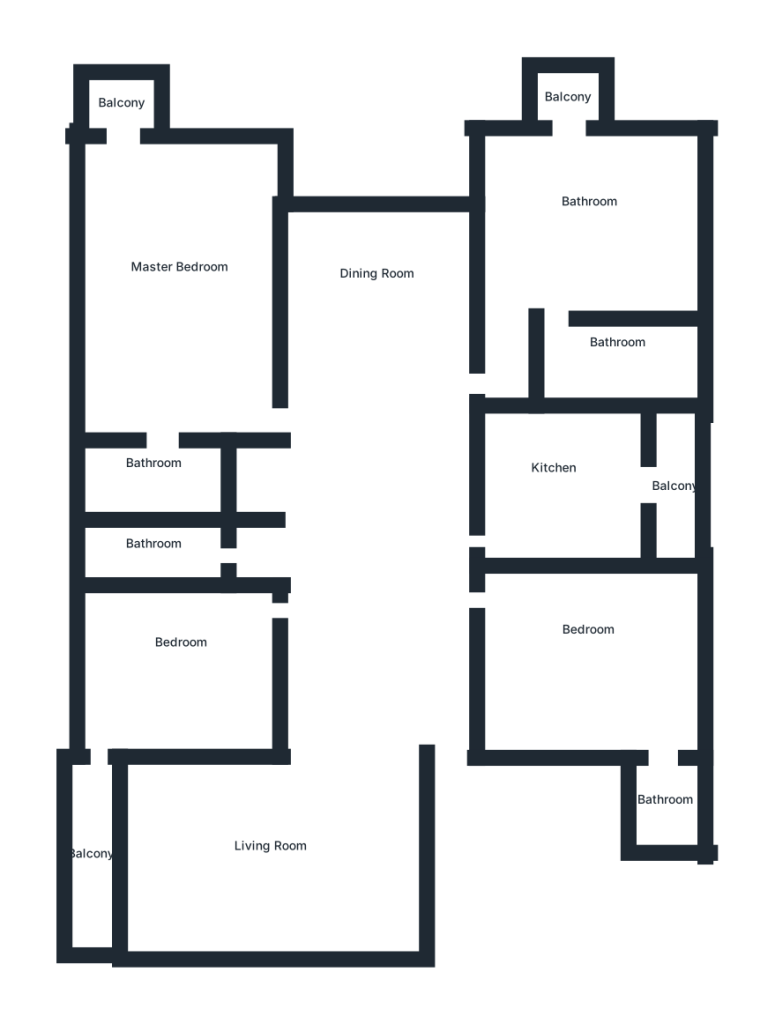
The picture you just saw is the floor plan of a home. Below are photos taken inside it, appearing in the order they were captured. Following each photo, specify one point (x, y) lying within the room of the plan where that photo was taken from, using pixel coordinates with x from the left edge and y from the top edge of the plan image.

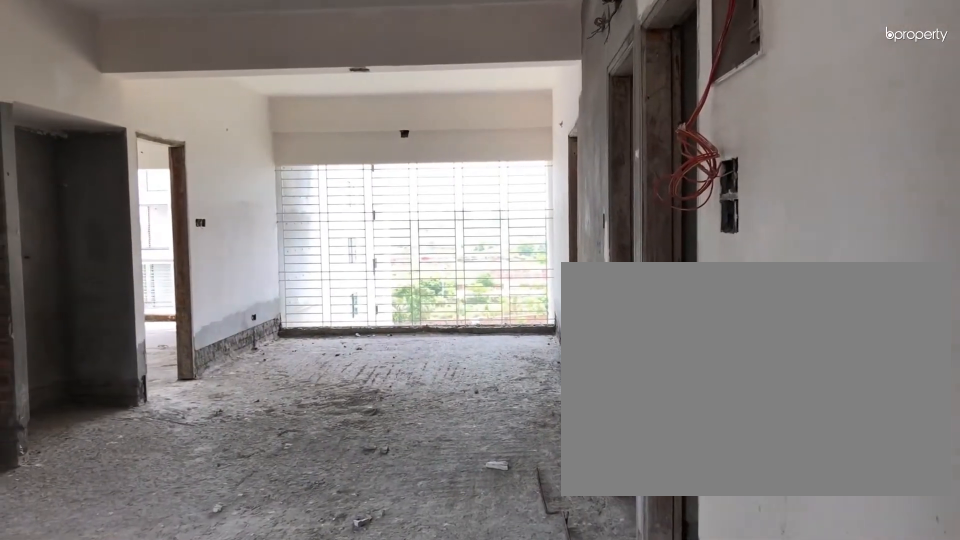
(373, 615)
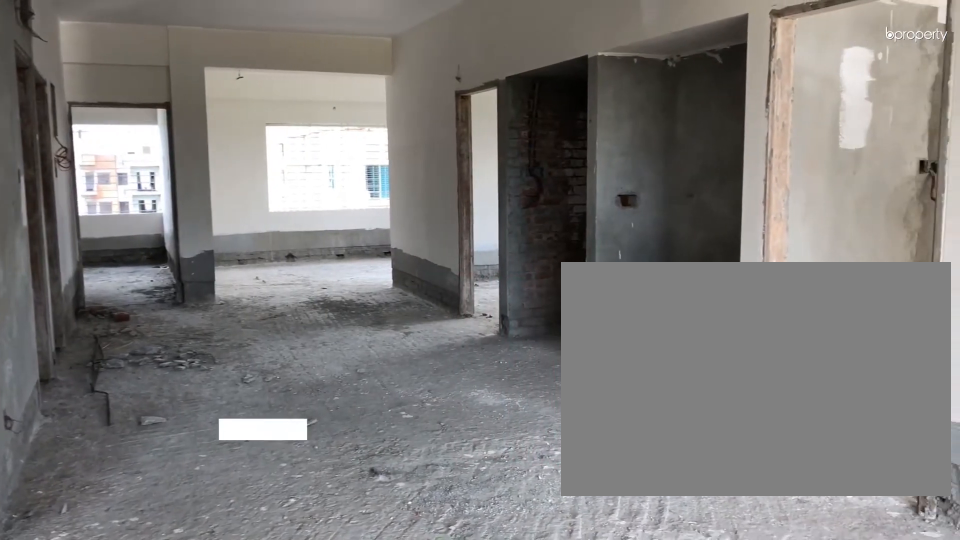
(371, 615)
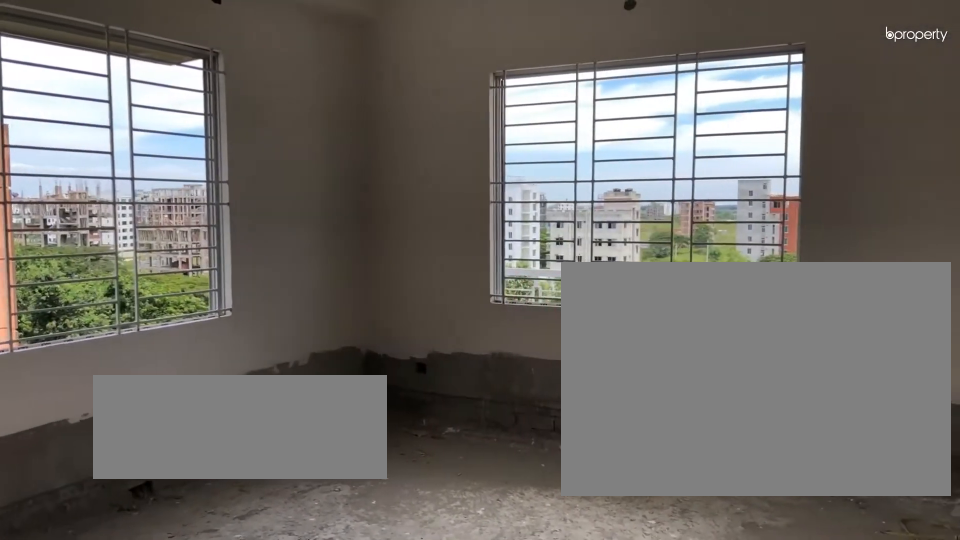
(270, 849)
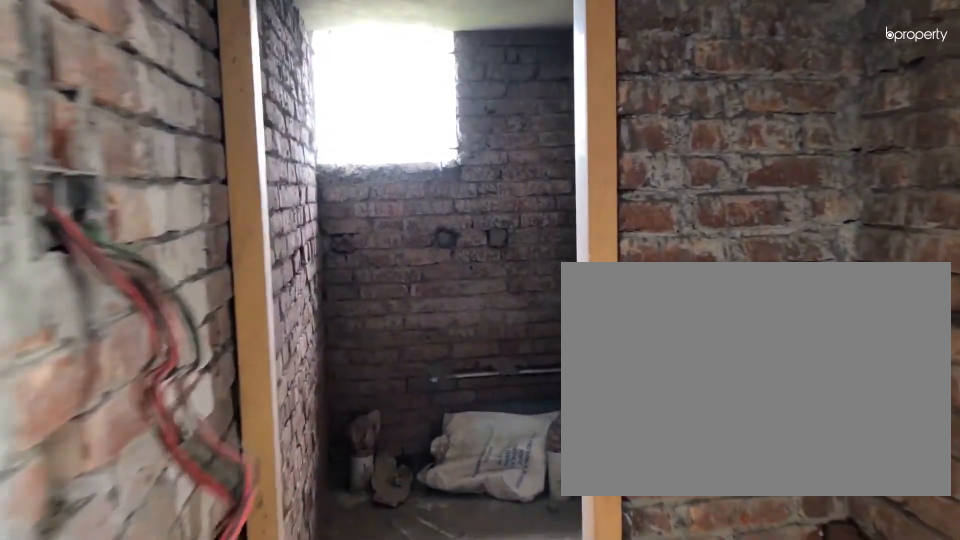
(276, 552)
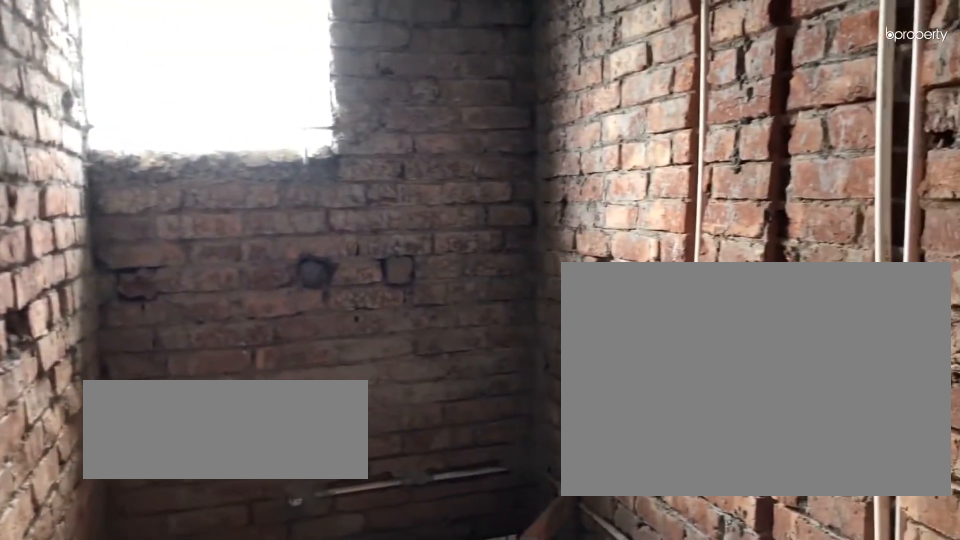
(158, 551)
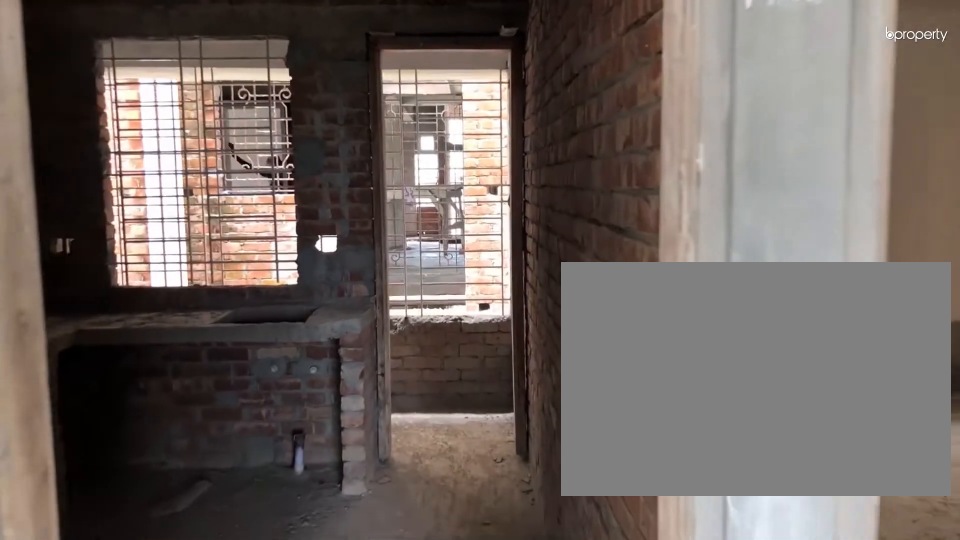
(457, 544)
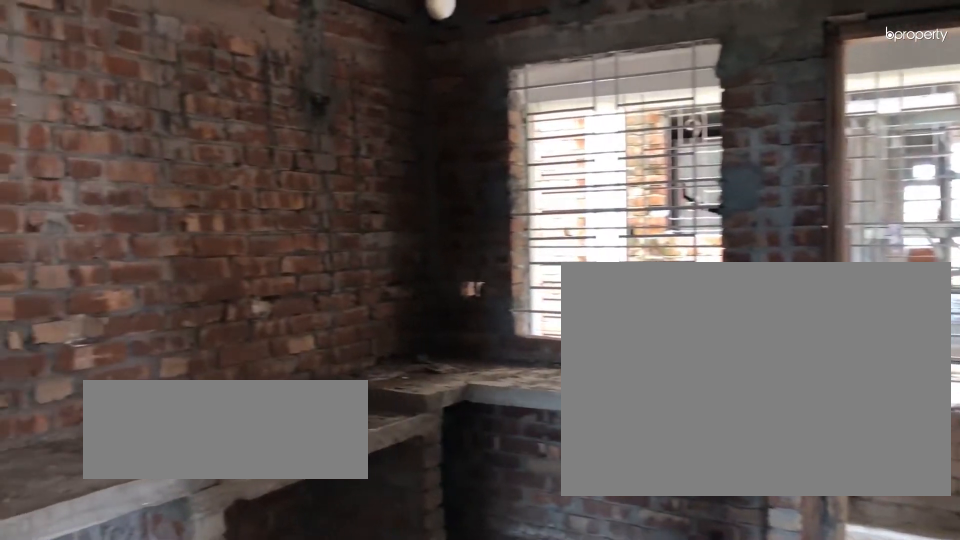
(563, 492)
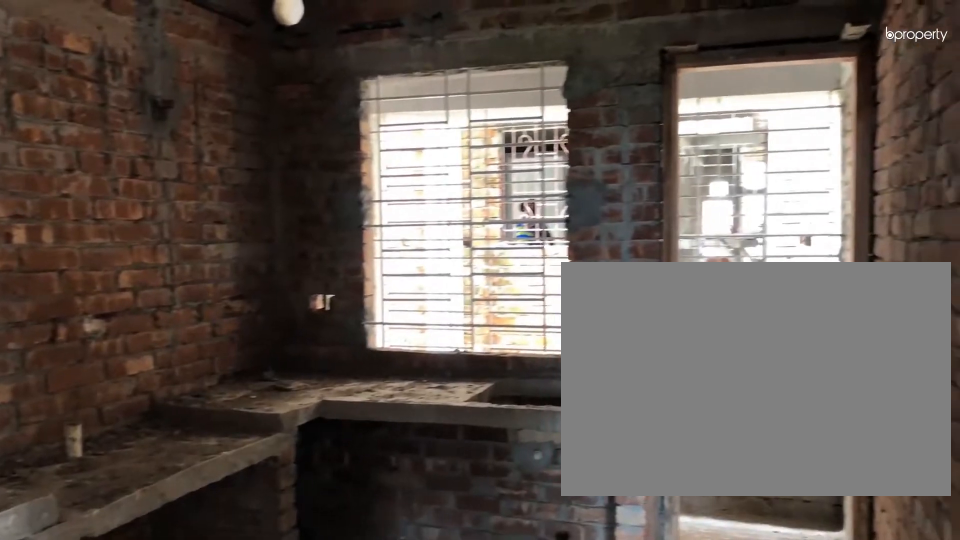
(563, 492)
